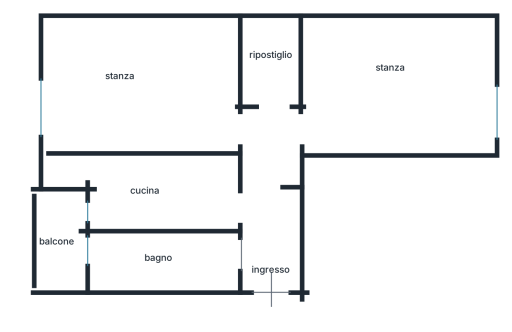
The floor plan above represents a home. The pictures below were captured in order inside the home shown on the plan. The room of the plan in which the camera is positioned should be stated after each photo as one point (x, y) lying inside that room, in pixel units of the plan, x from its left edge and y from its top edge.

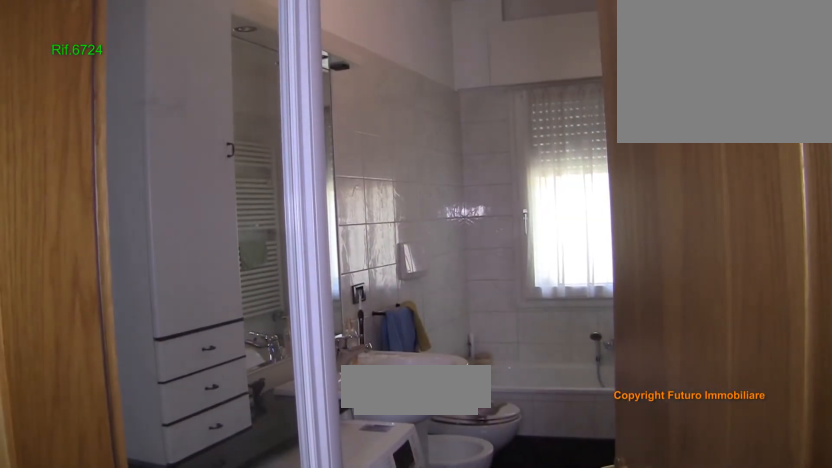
(171, 260)
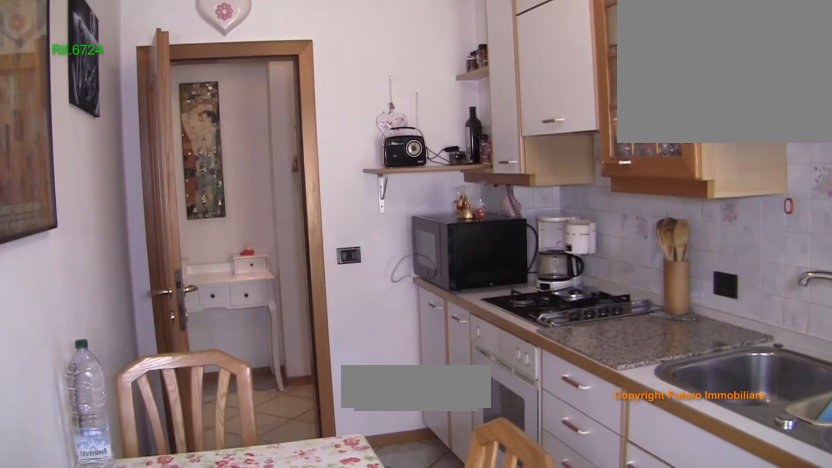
(166, 193)
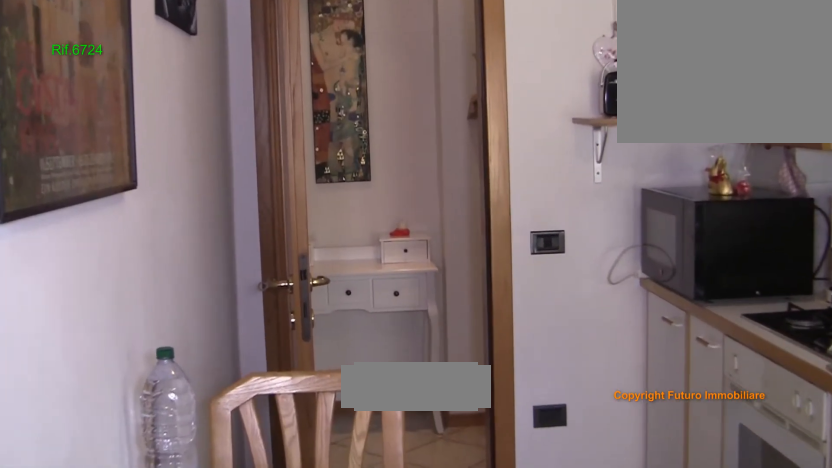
(166, 193)
